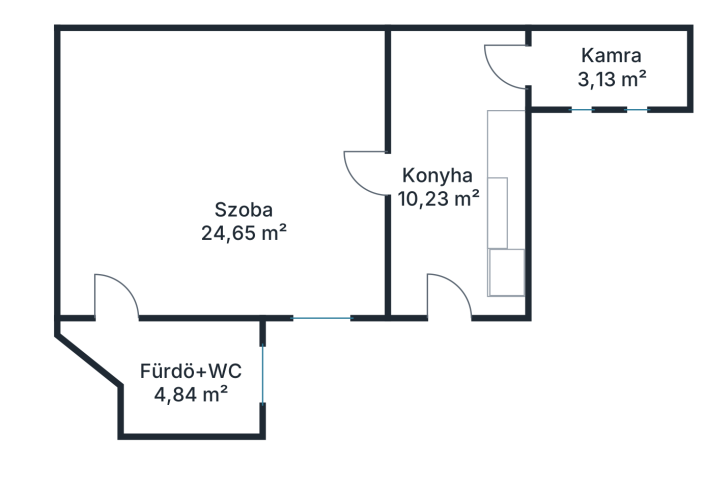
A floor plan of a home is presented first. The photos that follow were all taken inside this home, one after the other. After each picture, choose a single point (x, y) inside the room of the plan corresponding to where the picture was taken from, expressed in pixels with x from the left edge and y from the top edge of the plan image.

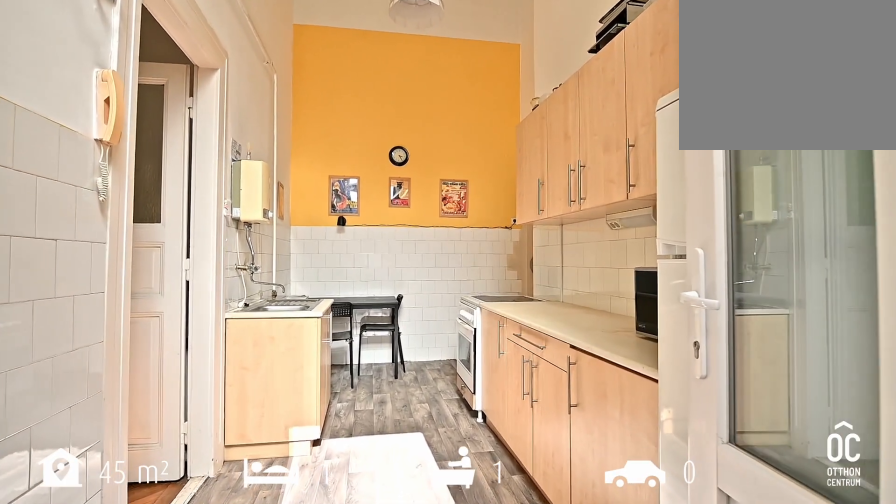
(439, 262)
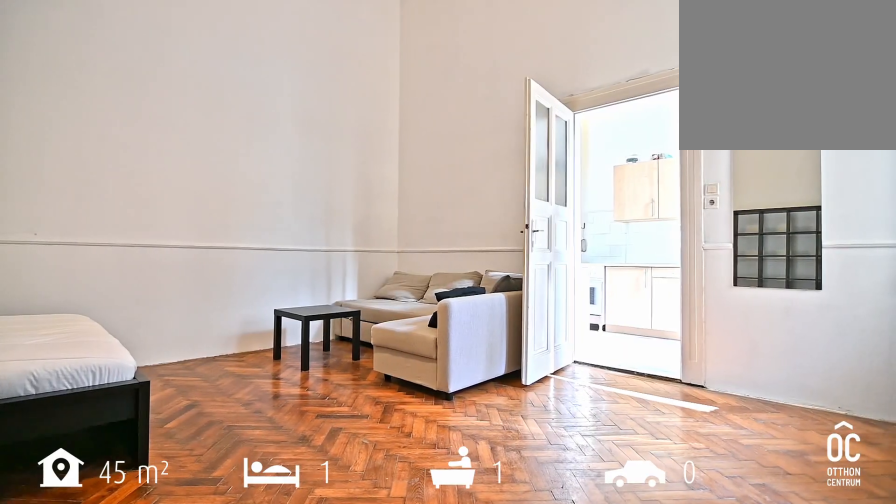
(223, 149)
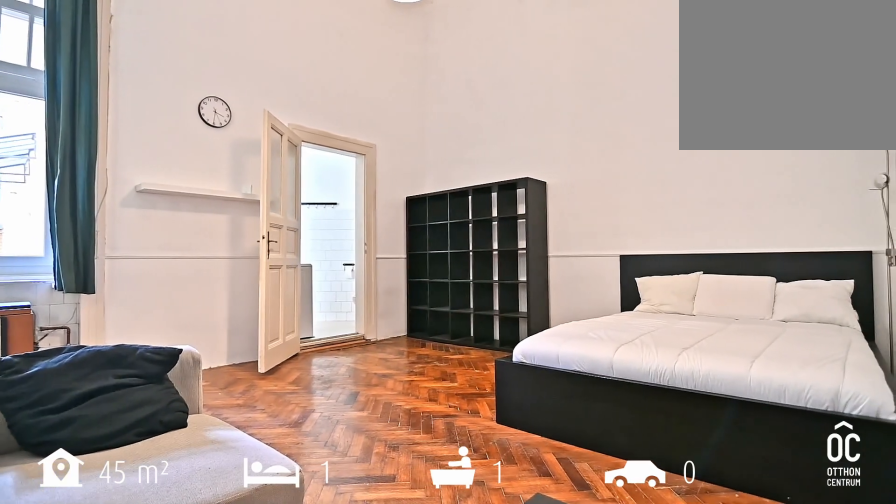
(223, 149)
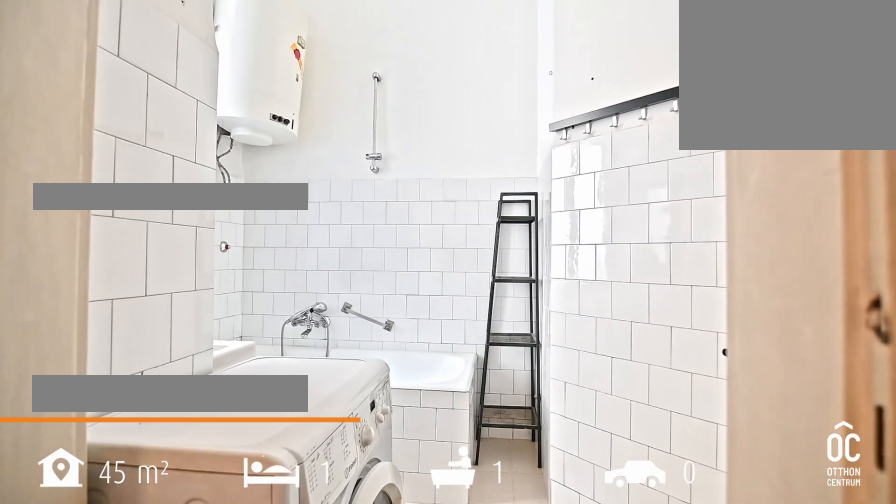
(189, 375)
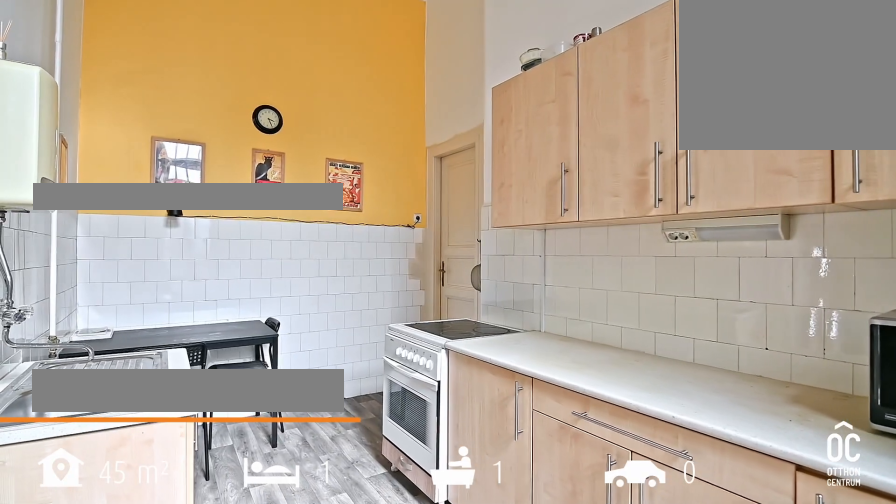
(437, 149)
